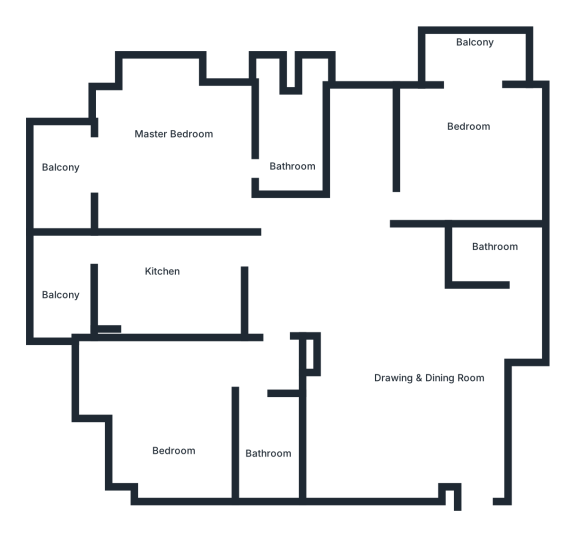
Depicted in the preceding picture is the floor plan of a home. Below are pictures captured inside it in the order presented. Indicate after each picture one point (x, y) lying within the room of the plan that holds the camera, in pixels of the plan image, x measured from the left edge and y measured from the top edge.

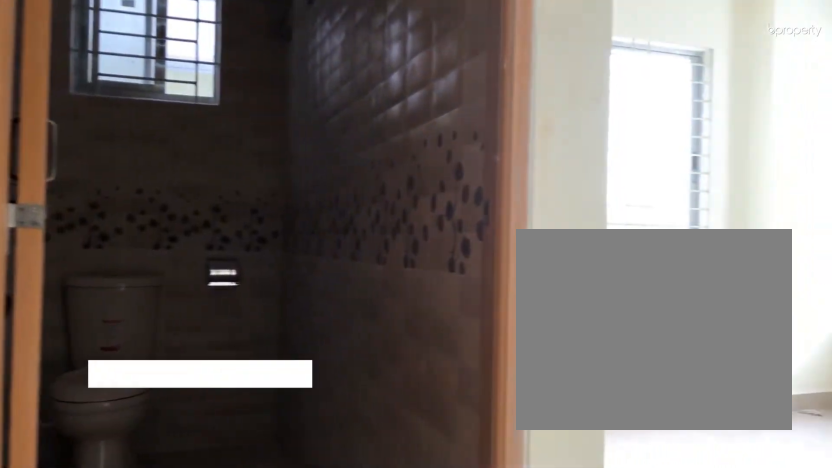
(232, 376)
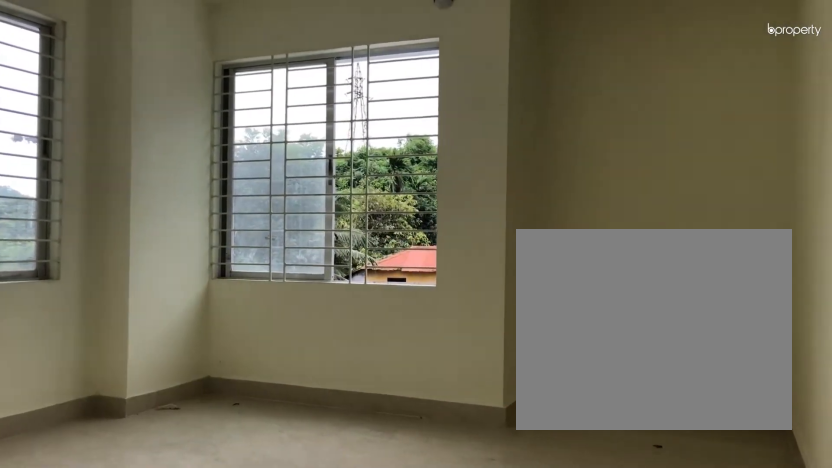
(173, 408)
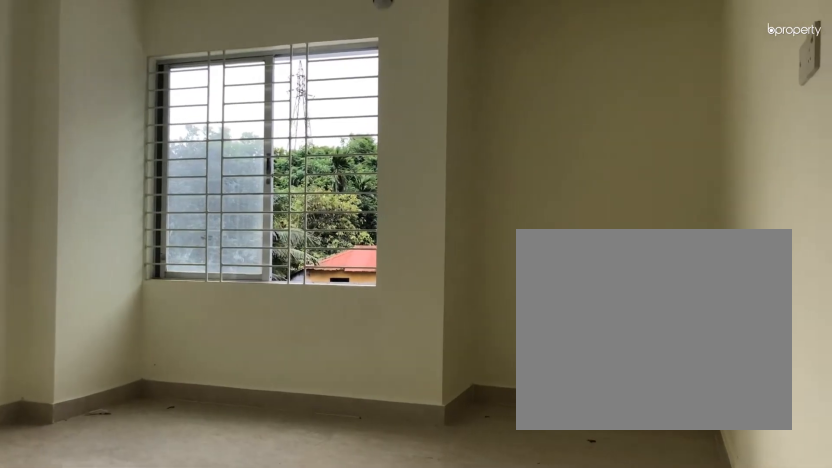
(173, 408)
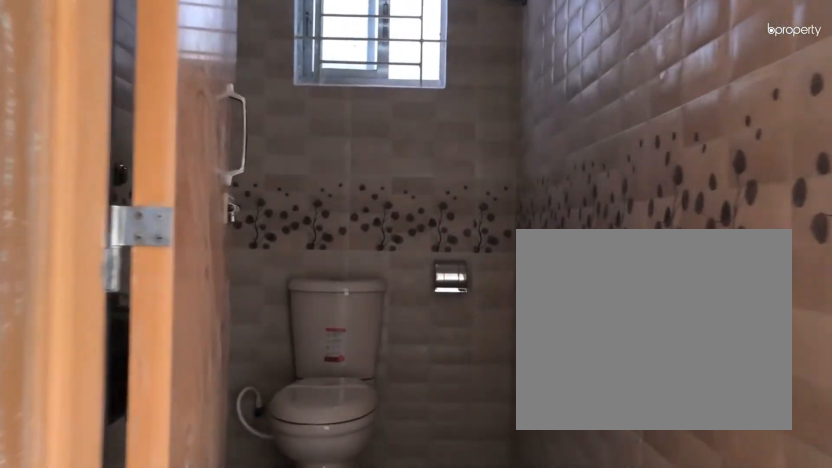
(262, 425)
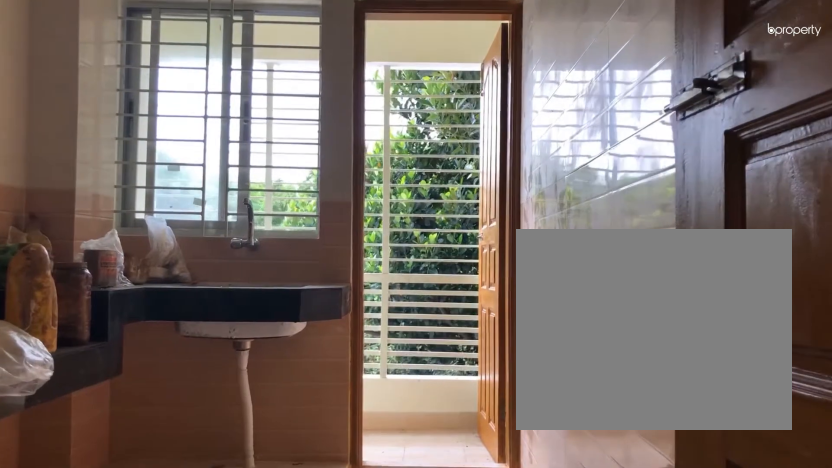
(165, 275)
